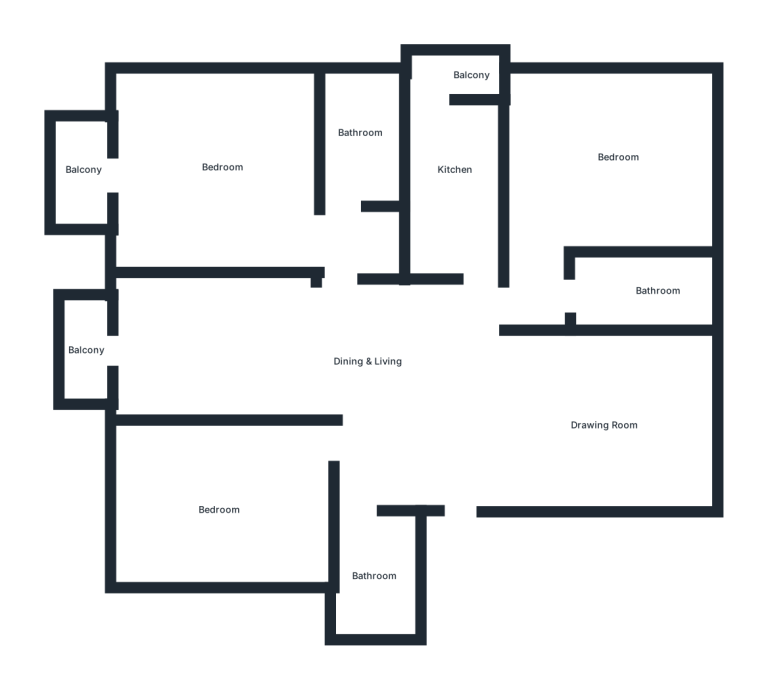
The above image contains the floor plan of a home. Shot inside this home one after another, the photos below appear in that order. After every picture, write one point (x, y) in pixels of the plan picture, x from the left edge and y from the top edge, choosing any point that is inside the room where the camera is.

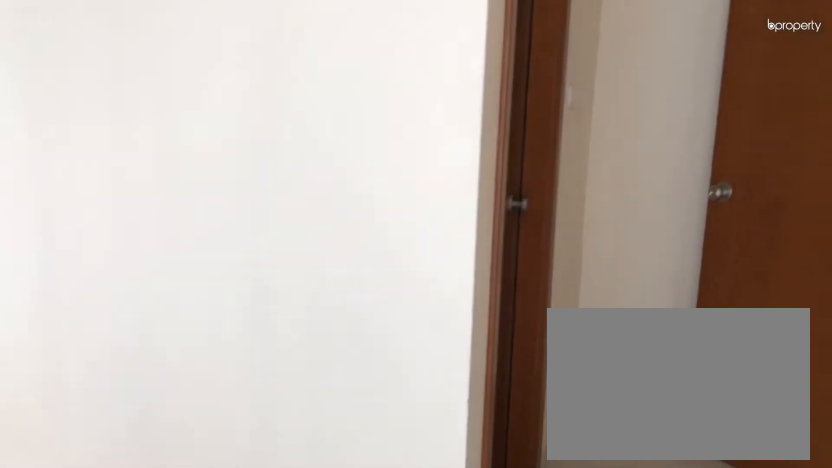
(217, 170)
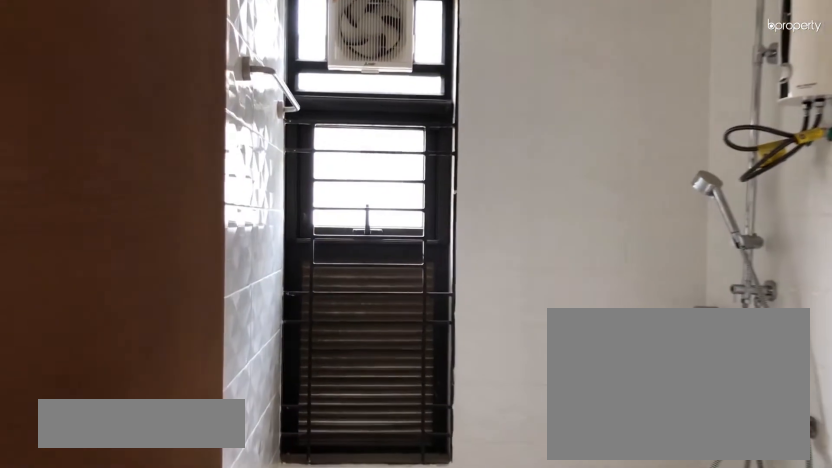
(359, 138)
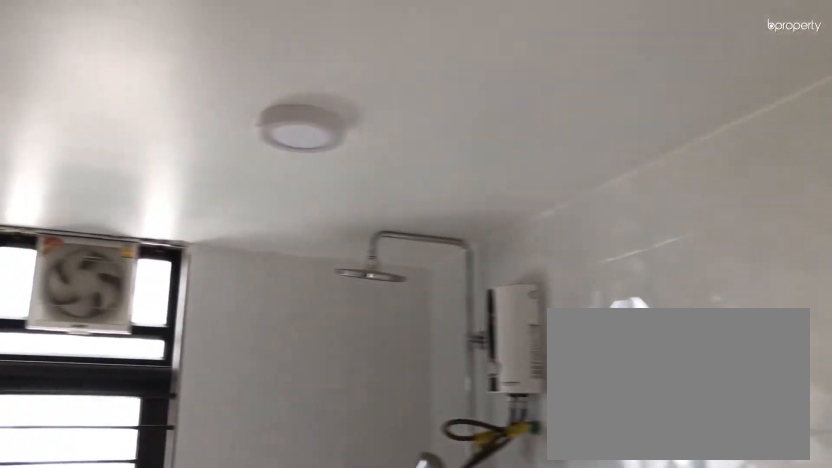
(359, 137)
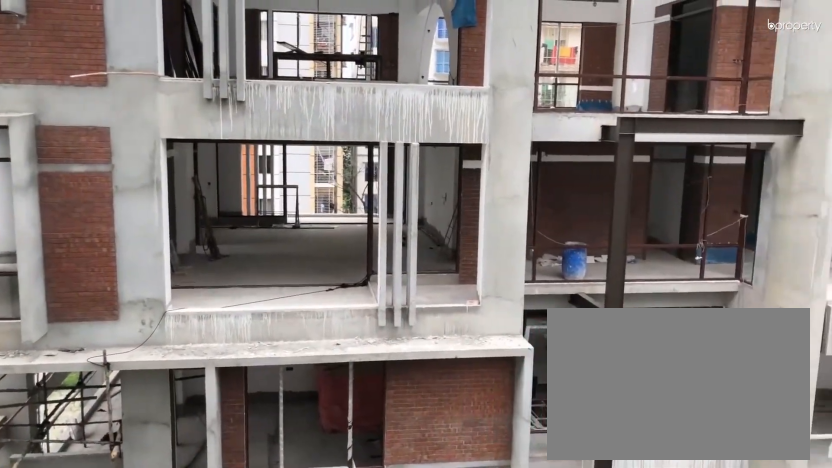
(78, 174)
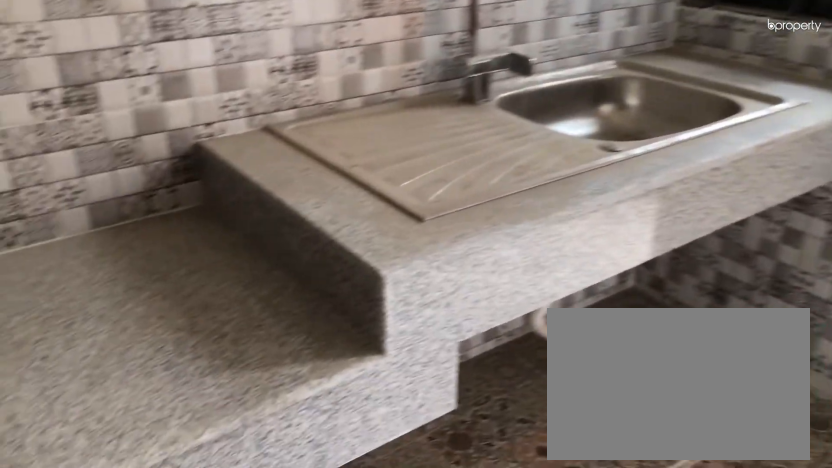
(452, 181)
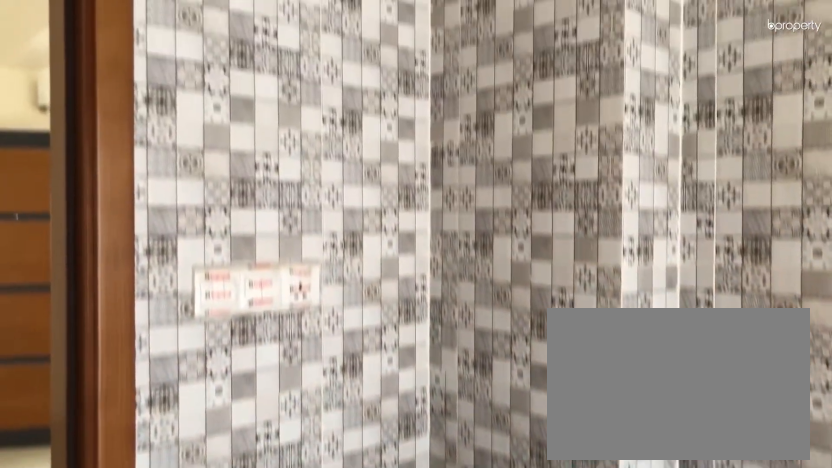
(452, 181)
